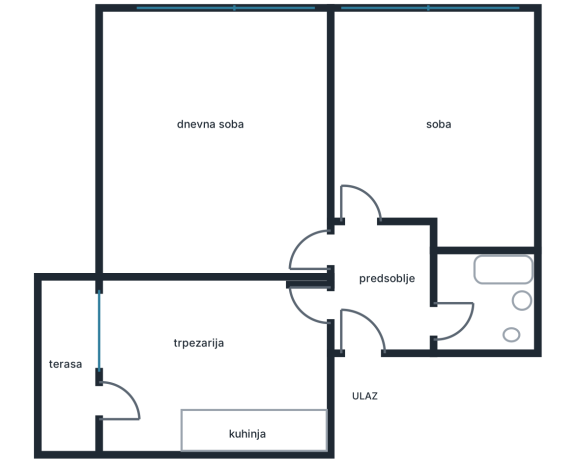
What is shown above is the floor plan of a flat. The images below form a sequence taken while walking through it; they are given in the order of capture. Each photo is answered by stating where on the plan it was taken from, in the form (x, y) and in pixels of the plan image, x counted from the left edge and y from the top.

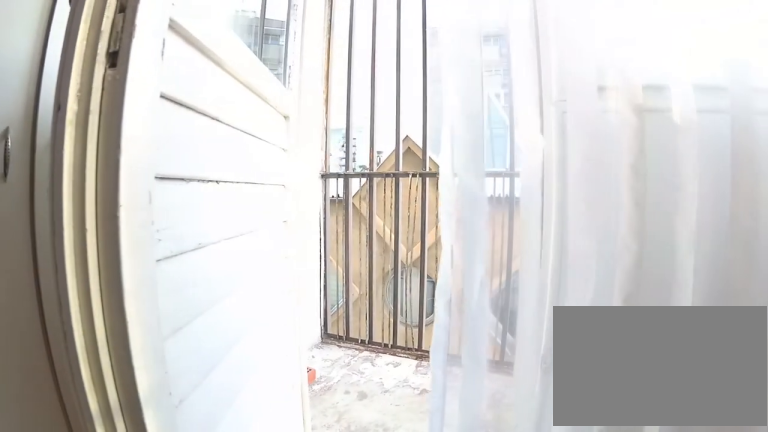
(147, 408)
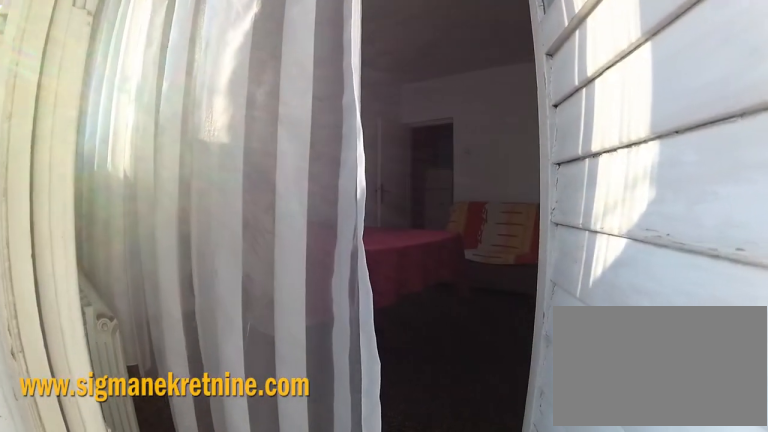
(59, 410)
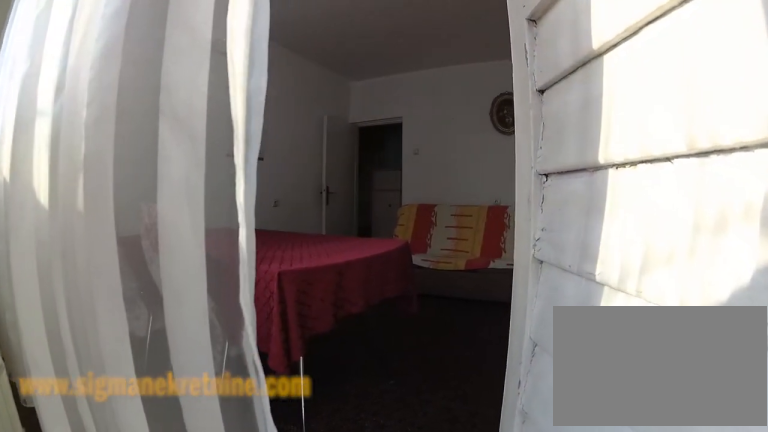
(71, 410)
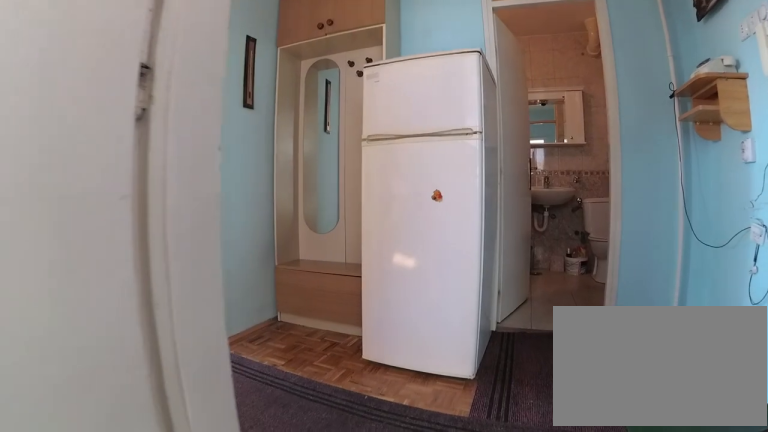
(291, 326)
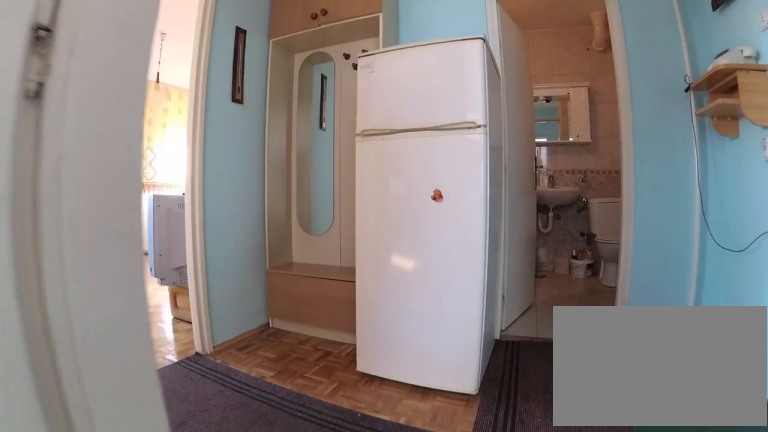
(299, 327)
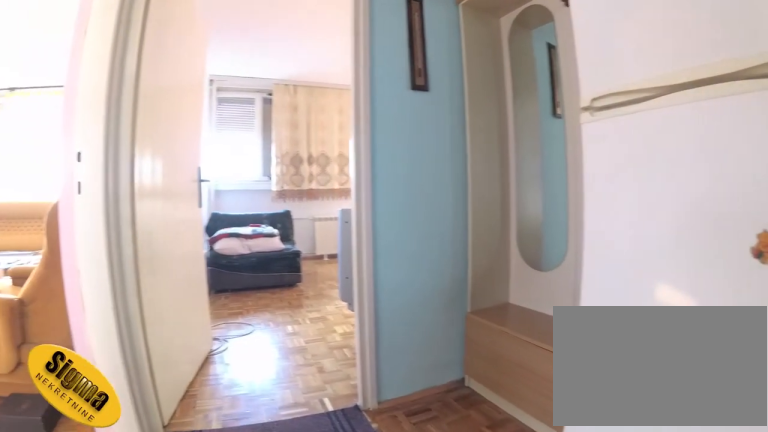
(363, 322)
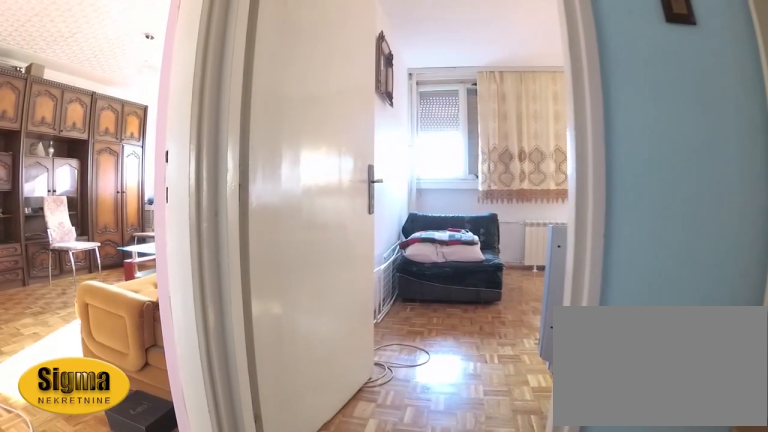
(383, 287)
